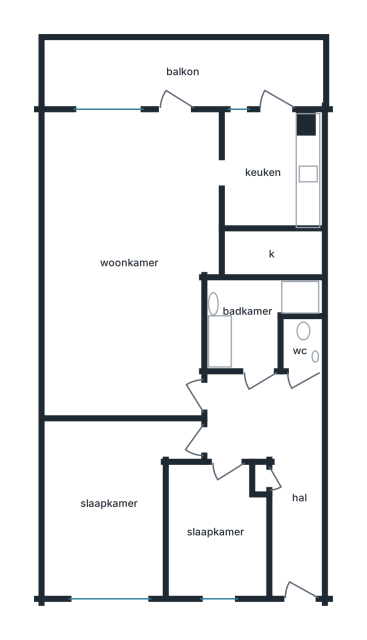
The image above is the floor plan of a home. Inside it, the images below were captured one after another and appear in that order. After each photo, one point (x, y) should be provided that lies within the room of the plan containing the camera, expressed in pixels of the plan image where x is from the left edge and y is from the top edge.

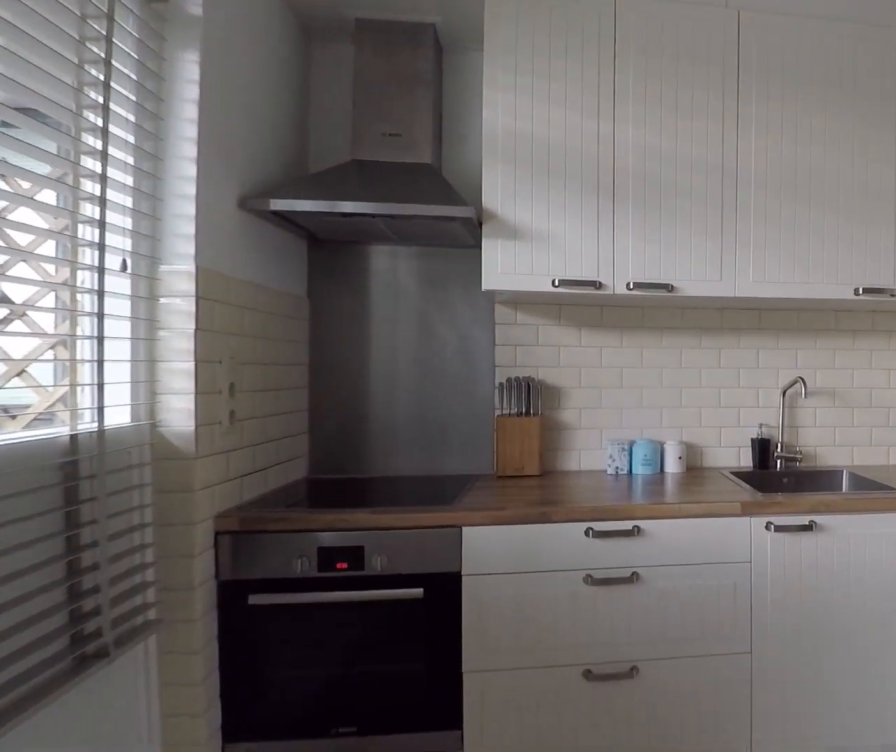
(269, 171)
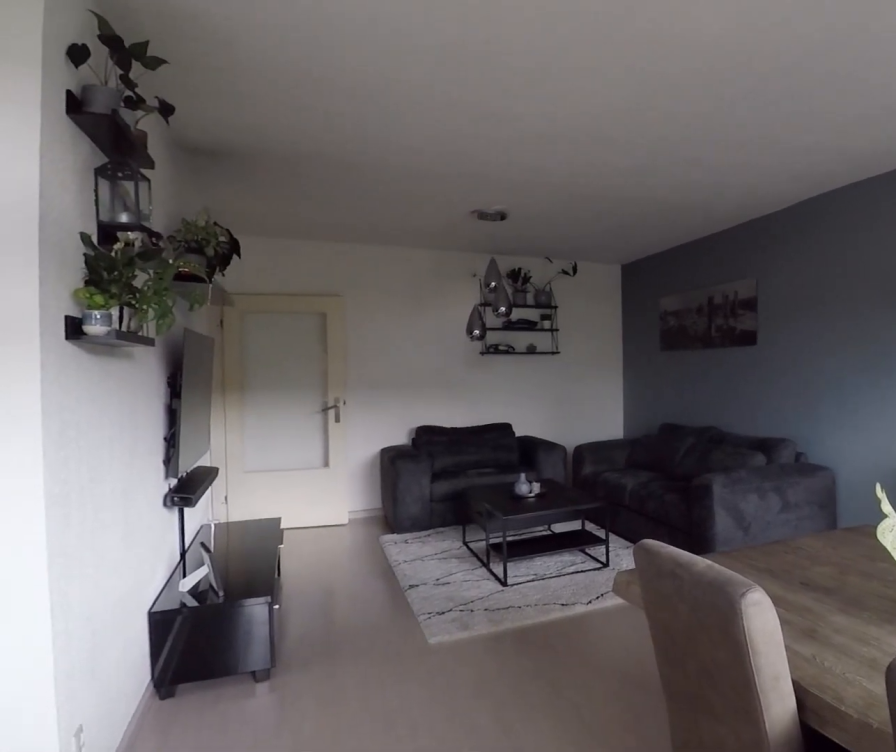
(130, 259)
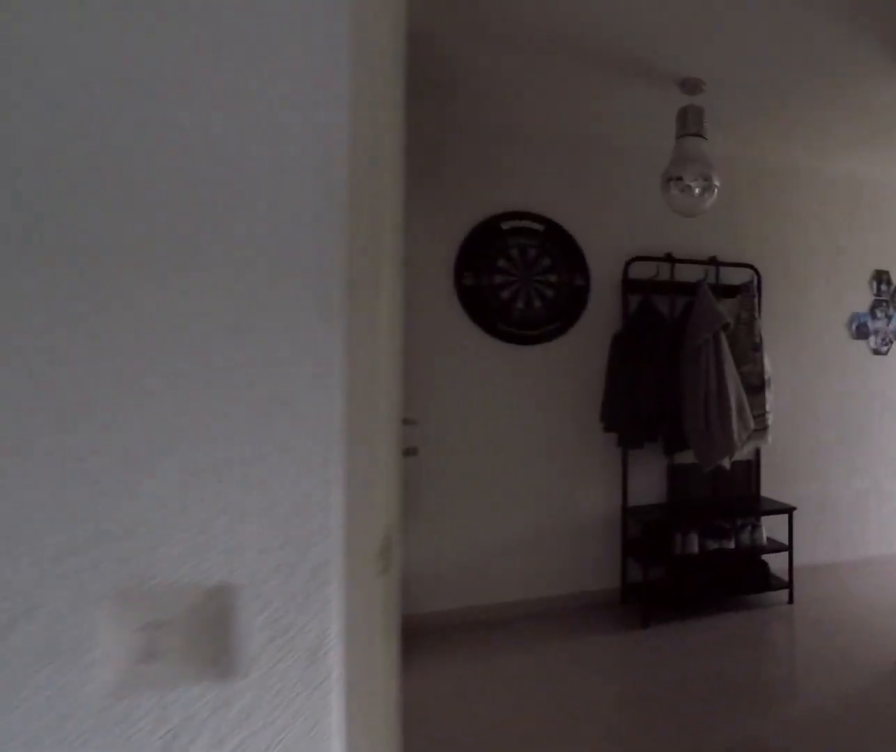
(130, 259)
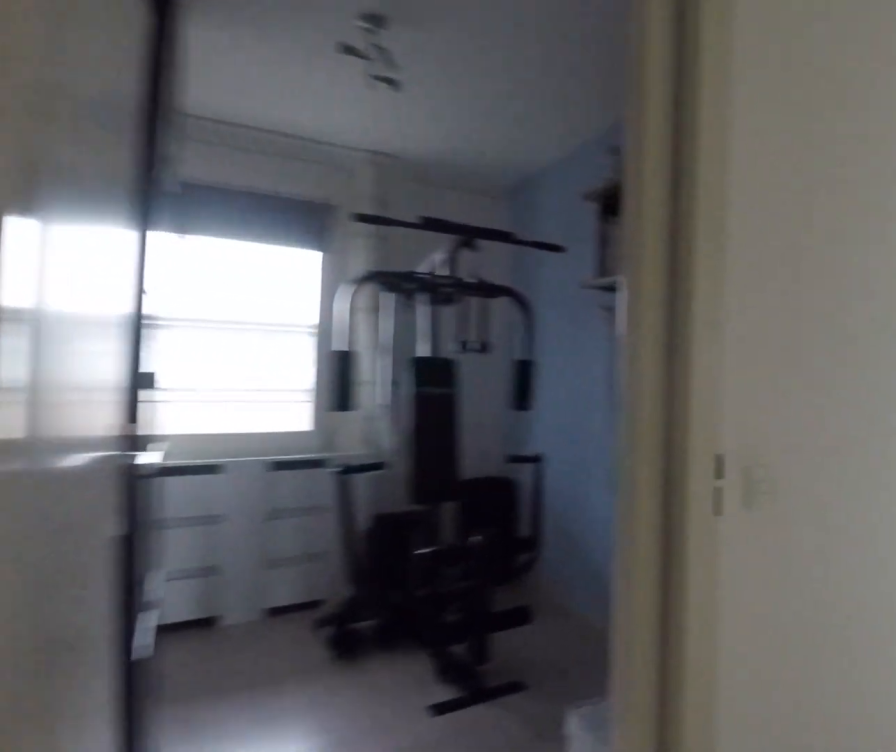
(275, 460)
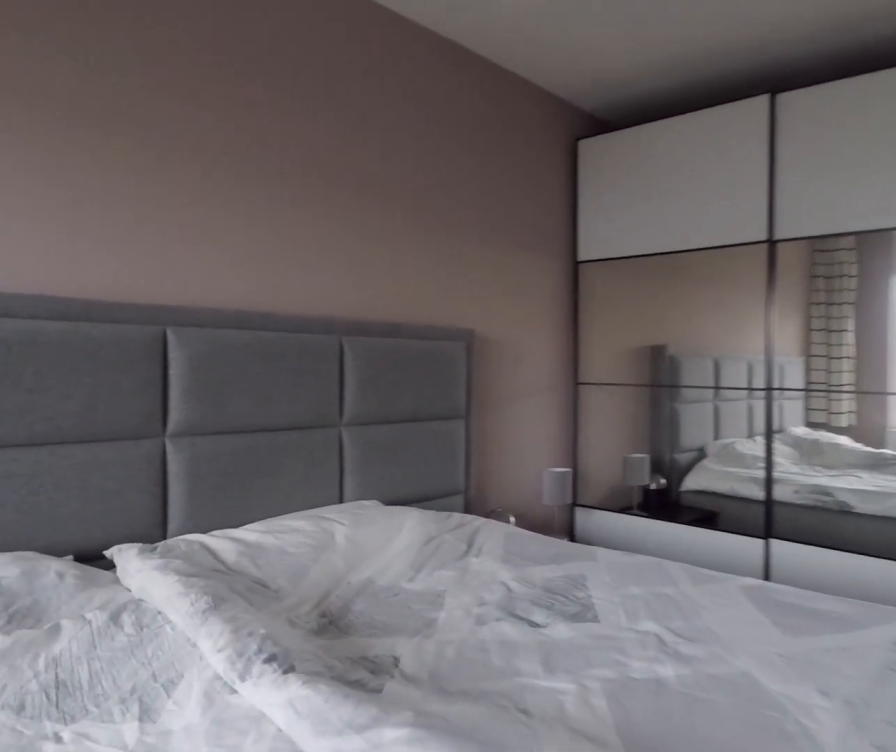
(110, 505)
